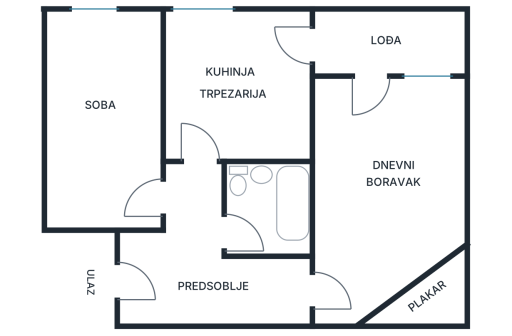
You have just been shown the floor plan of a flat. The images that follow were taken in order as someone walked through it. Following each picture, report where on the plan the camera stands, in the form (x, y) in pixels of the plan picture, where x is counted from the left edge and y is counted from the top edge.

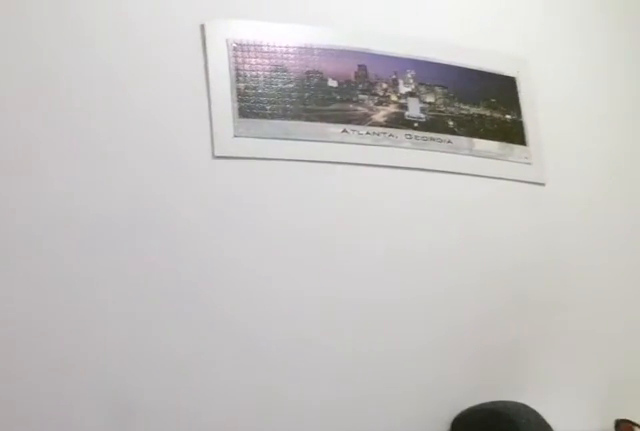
(138, 184)
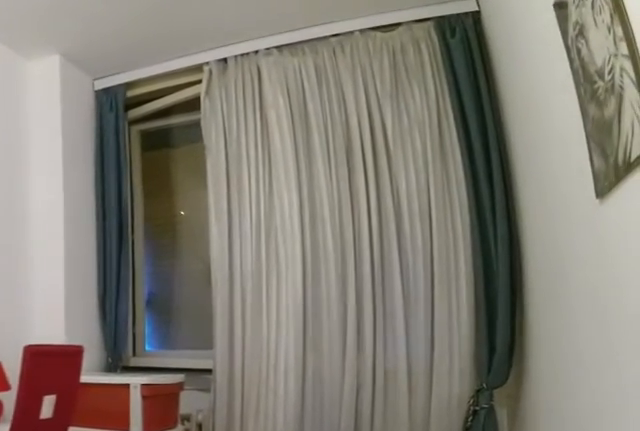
(125, 191)
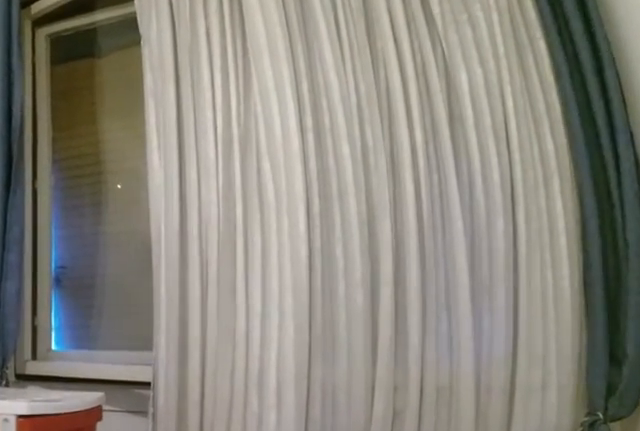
(112, 126)
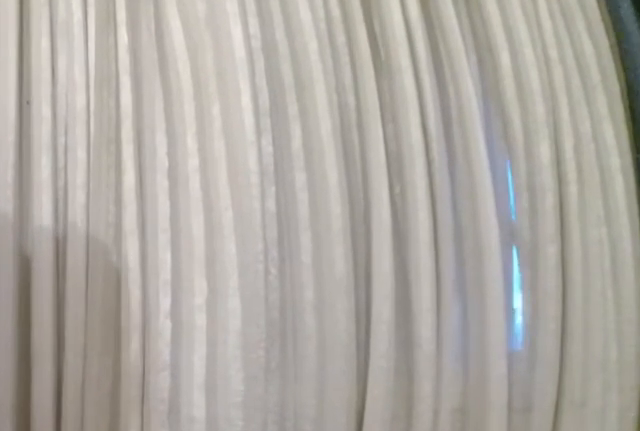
(103, 81)
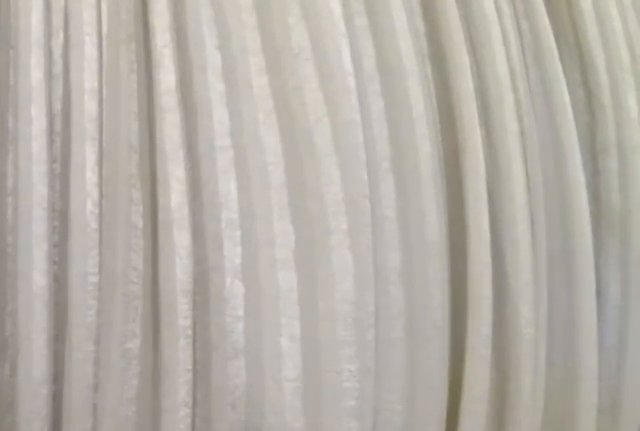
(99, 62)
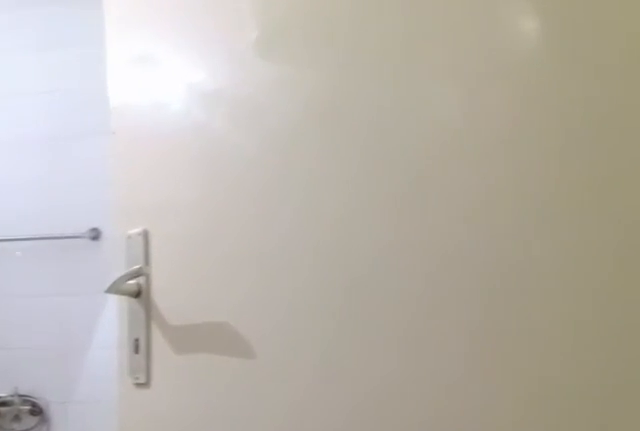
(201, 226)
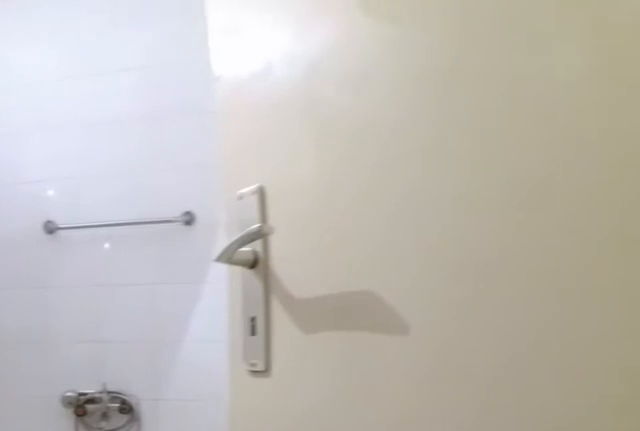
(206, 227)
